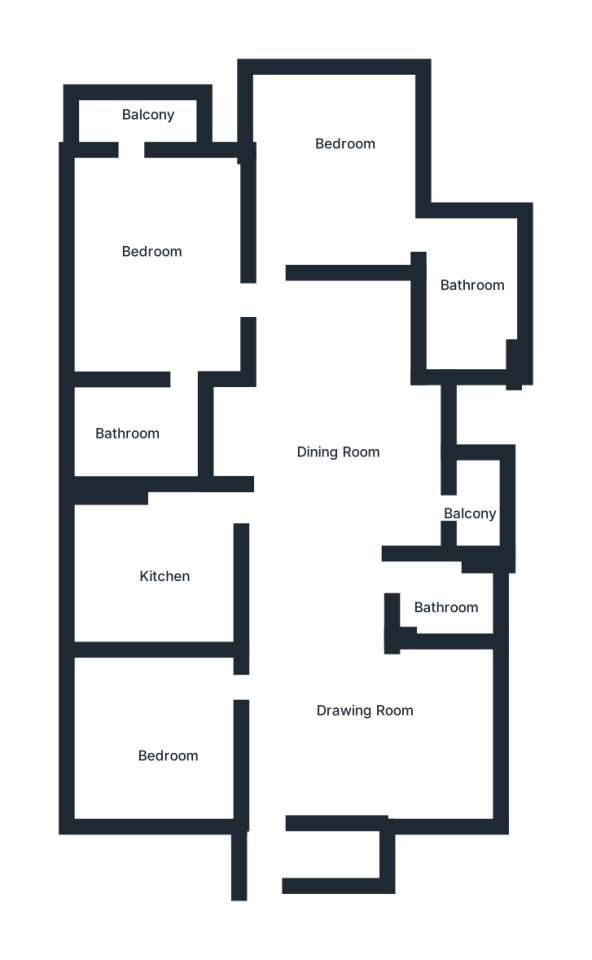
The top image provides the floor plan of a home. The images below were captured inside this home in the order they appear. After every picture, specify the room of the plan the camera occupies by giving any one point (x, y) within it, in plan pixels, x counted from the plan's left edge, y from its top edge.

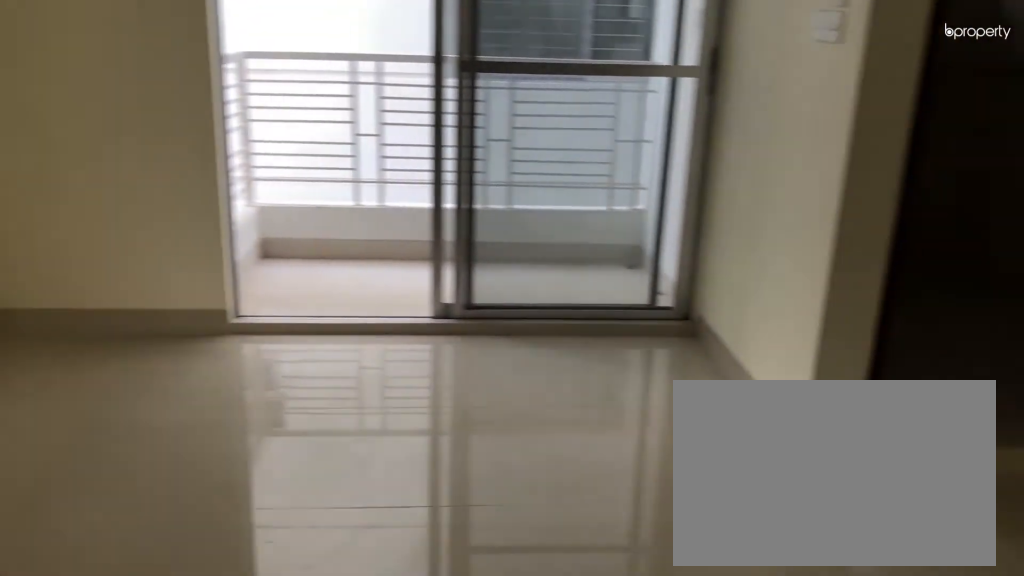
(322, 480)
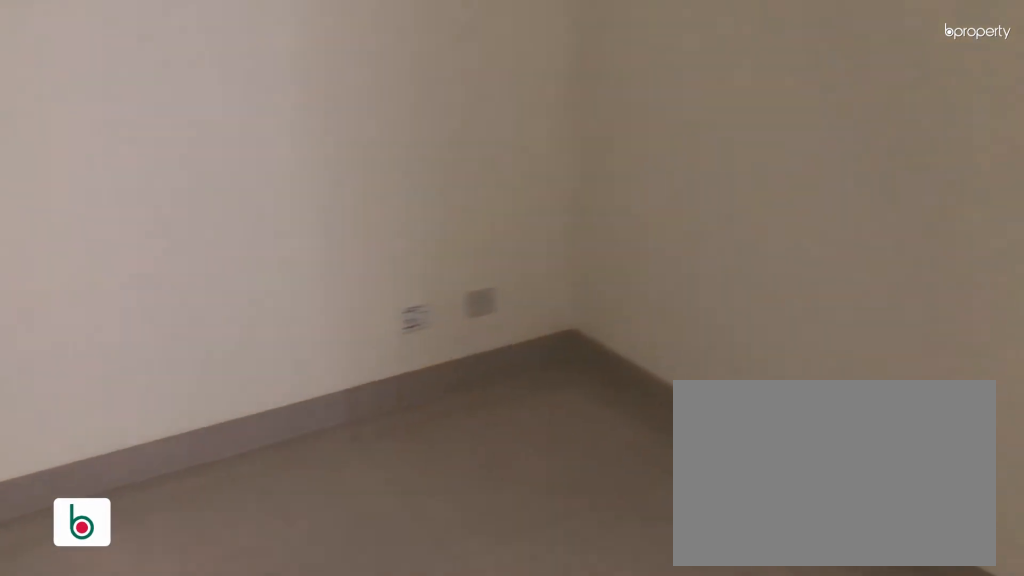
(177, 727)
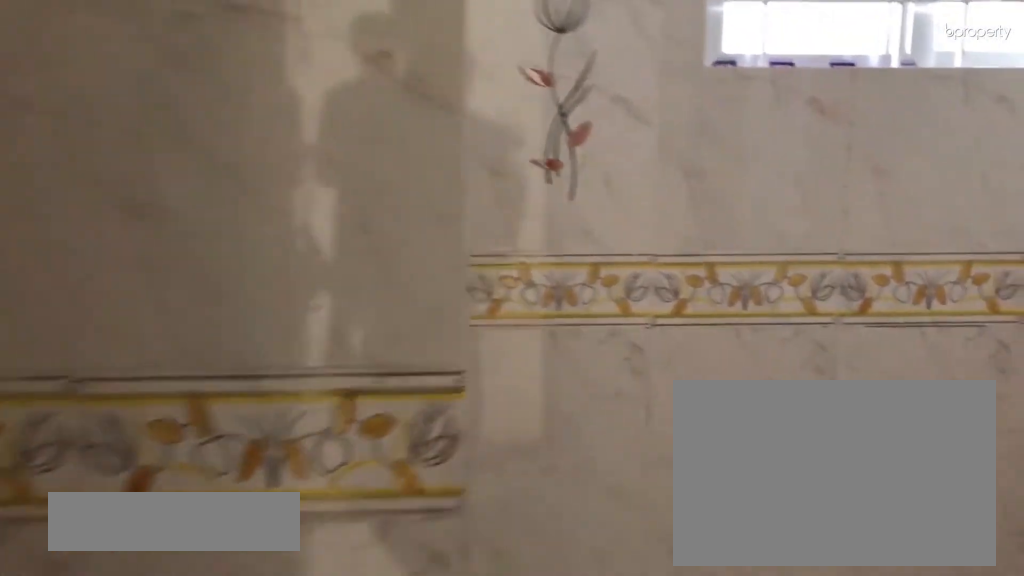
(449, 595)
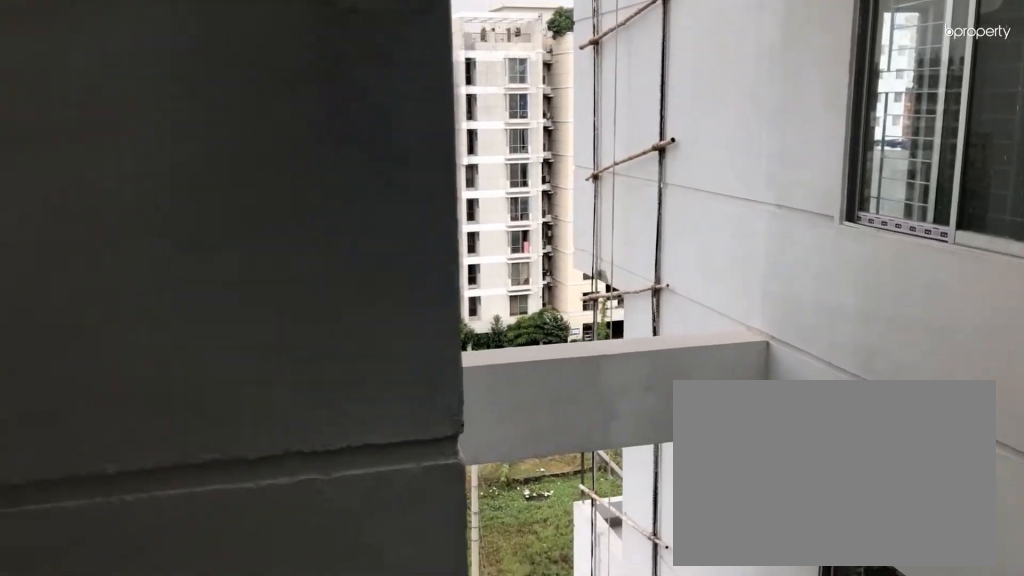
(484, 503)
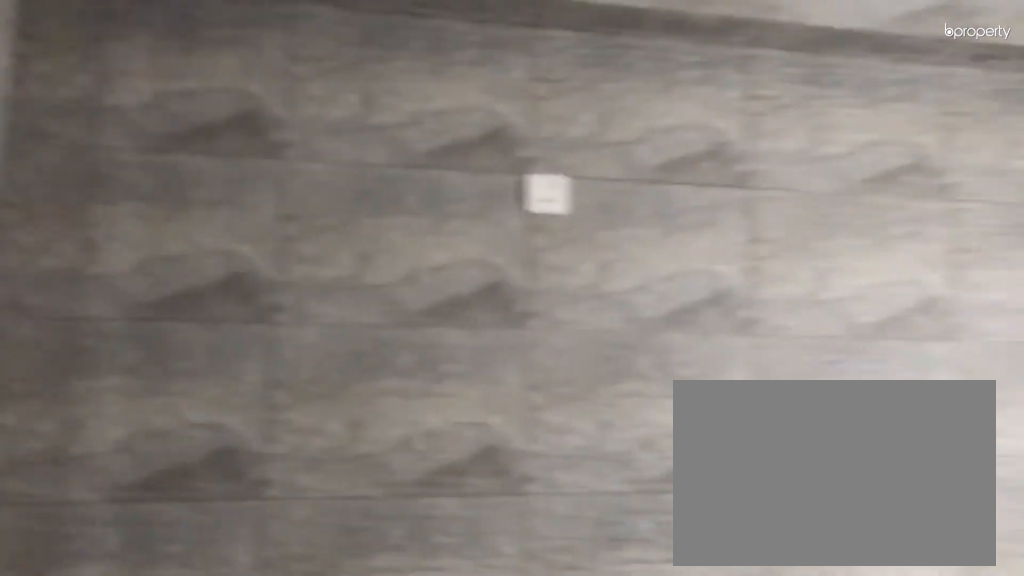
(164, 571)
